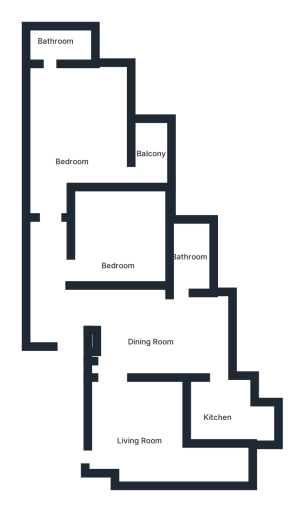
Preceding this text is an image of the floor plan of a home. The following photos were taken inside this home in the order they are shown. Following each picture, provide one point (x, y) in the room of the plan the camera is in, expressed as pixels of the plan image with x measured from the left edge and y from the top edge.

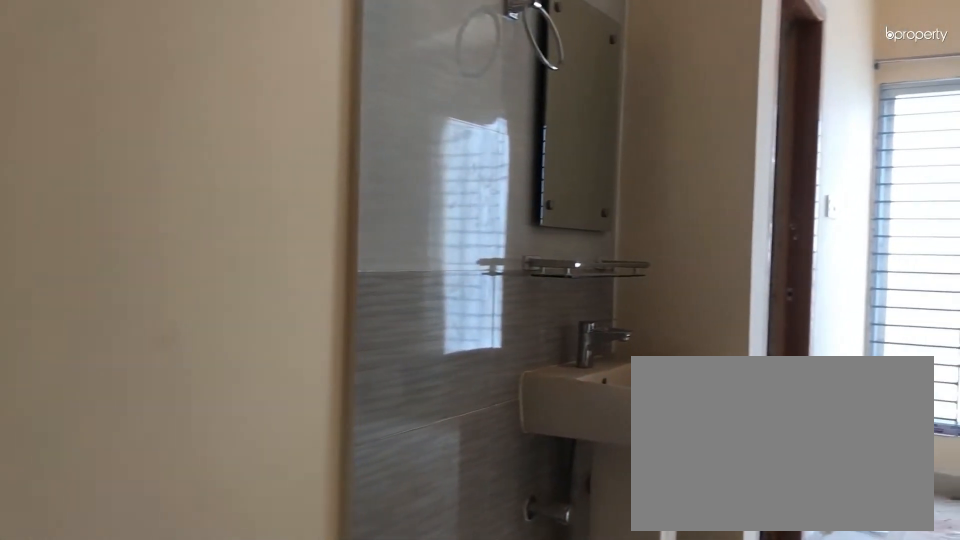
(150, 340)
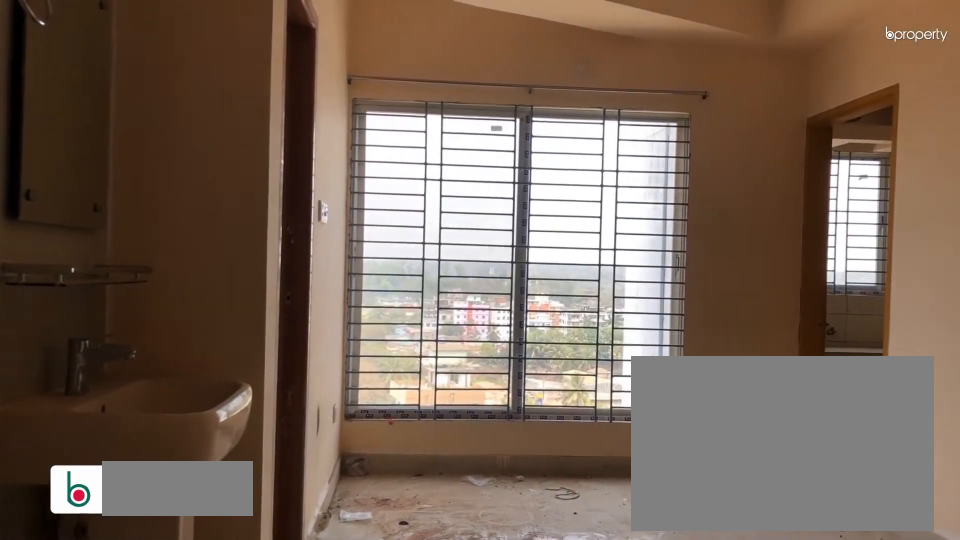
(150, 340)
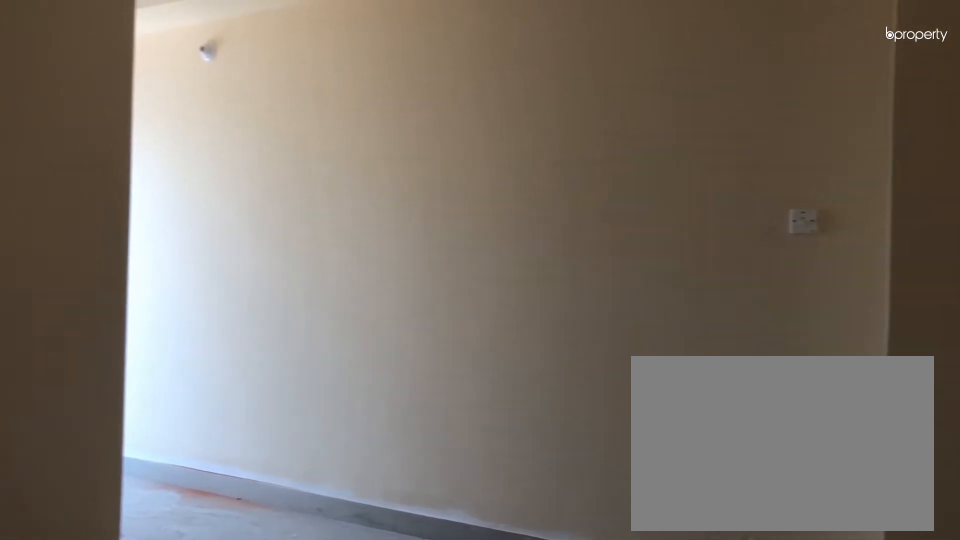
(136, 437)
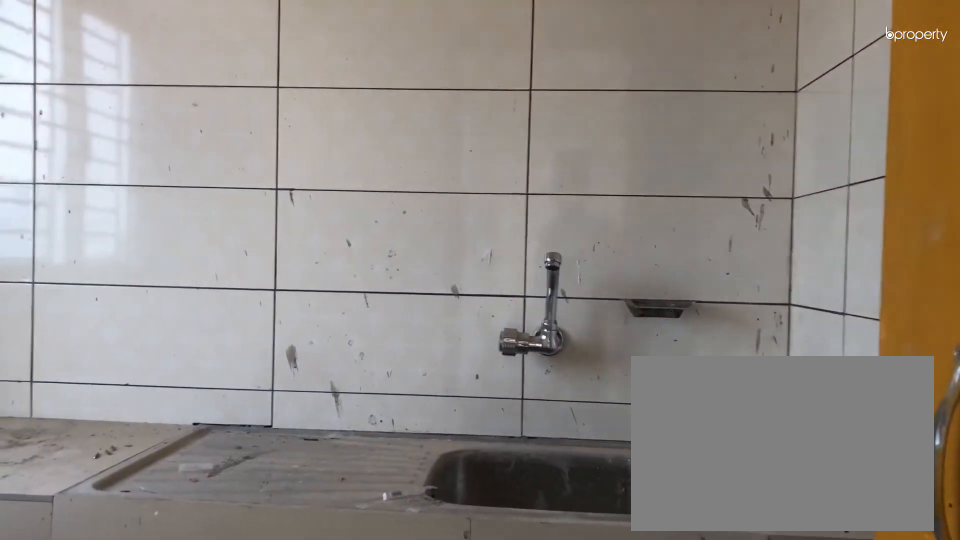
(223, 413)
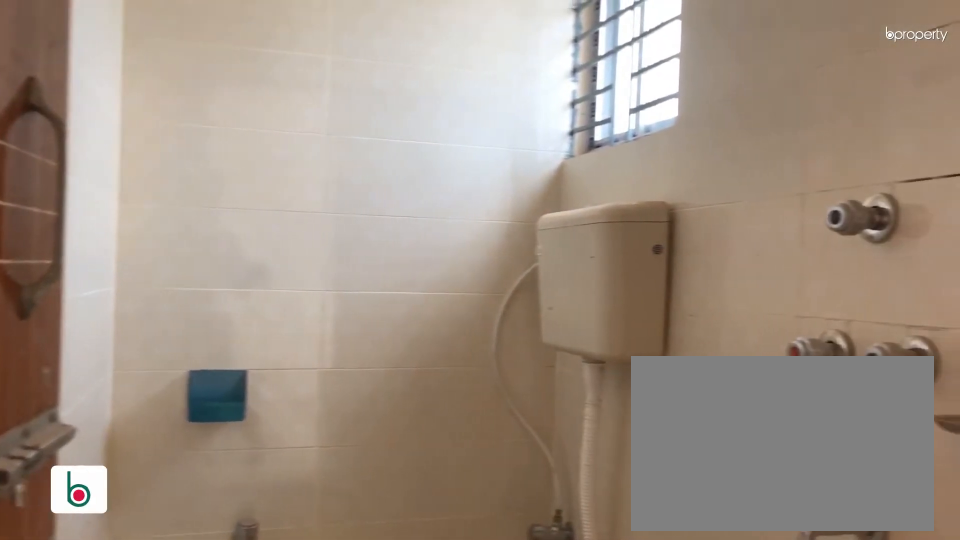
(195, 250)
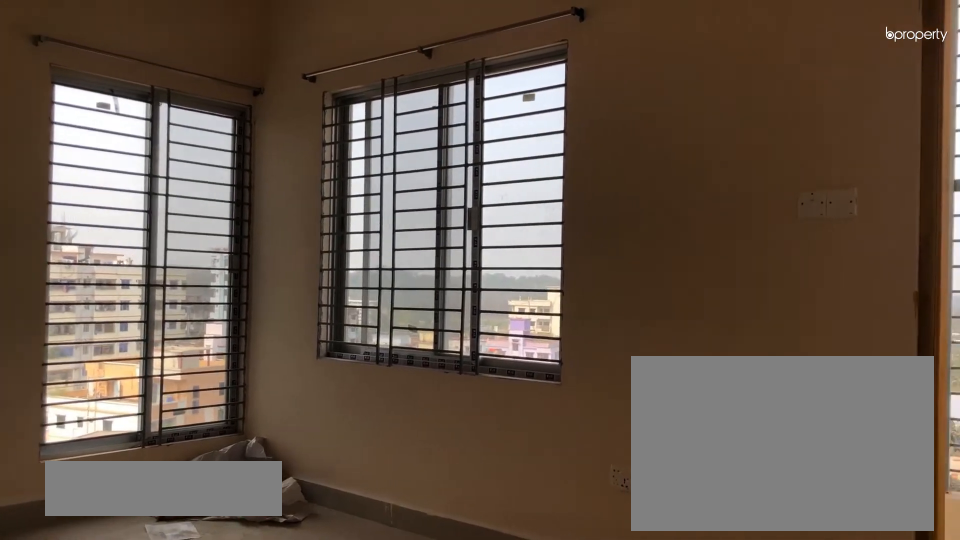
(74, 137)
